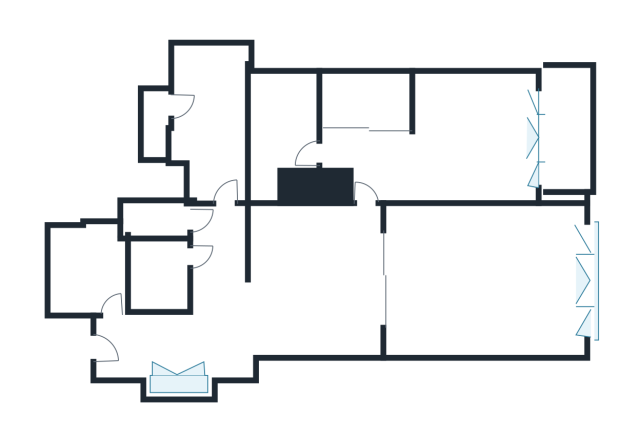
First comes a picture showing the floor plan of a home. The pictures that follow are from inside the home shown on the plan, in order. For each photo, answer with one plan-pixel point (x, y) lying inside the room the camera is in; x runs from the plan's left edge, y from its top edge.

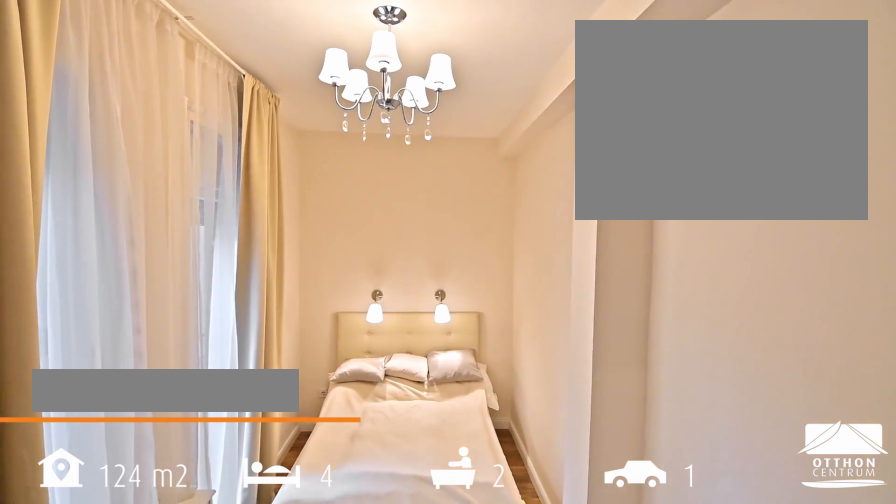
(211, 104)
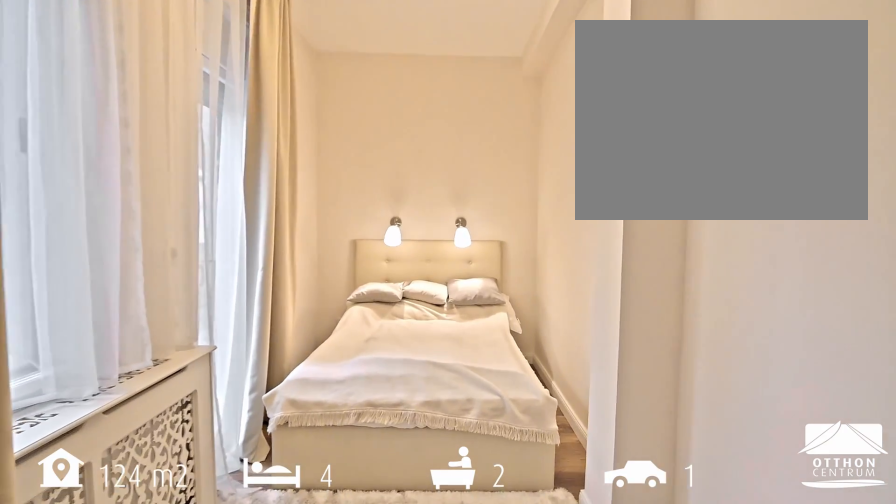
(211, 104)
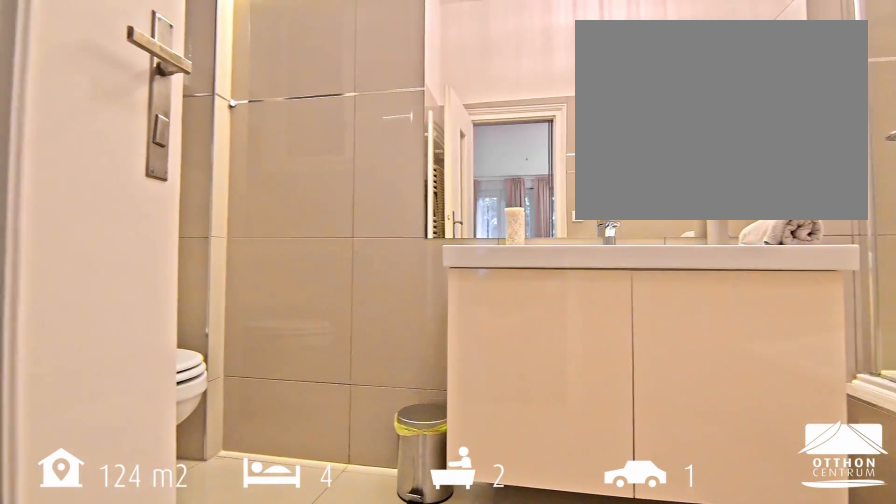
(284, 144)
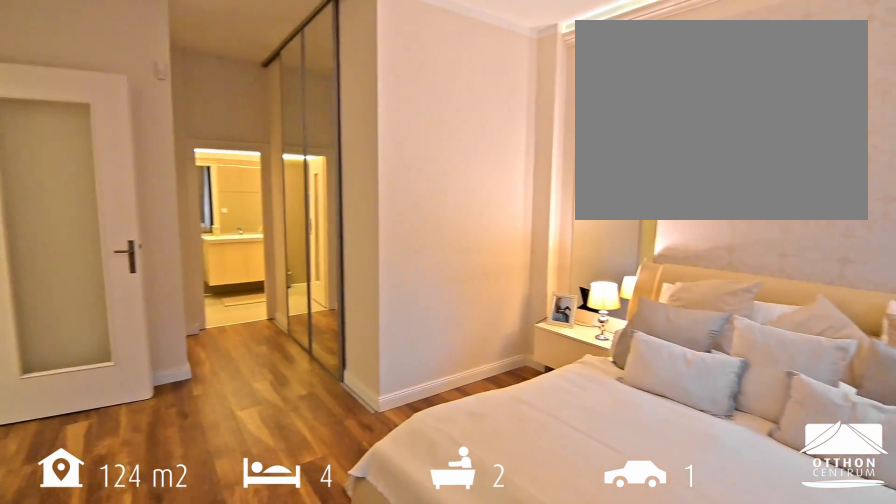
(453, 169)
